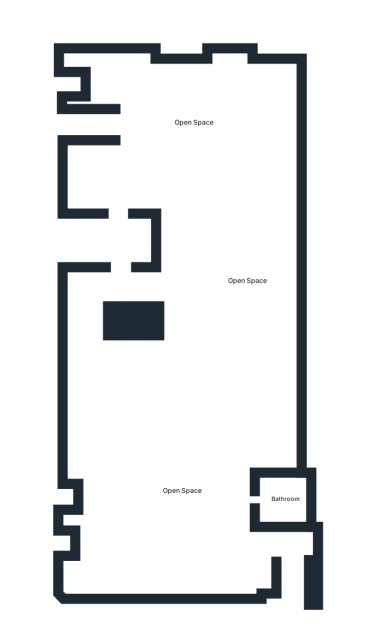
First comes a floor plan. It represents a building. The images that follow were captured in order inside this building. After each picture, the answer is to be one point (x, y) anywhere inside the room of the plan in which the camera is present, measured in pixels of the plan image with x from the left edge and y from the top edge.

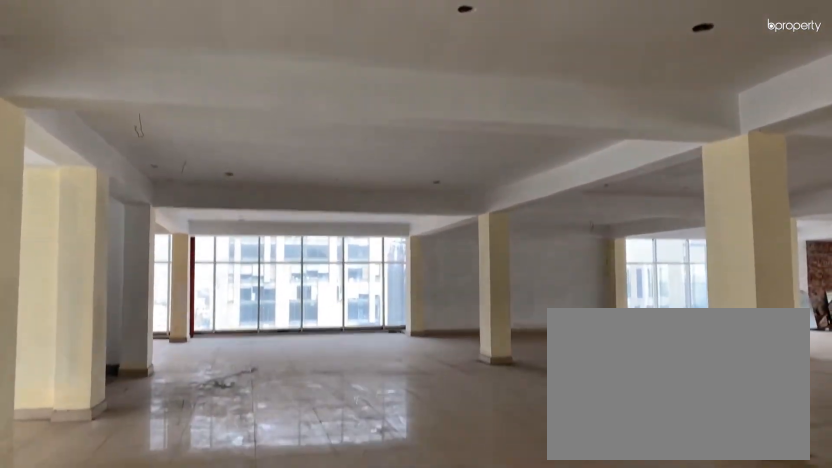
(195, 122)
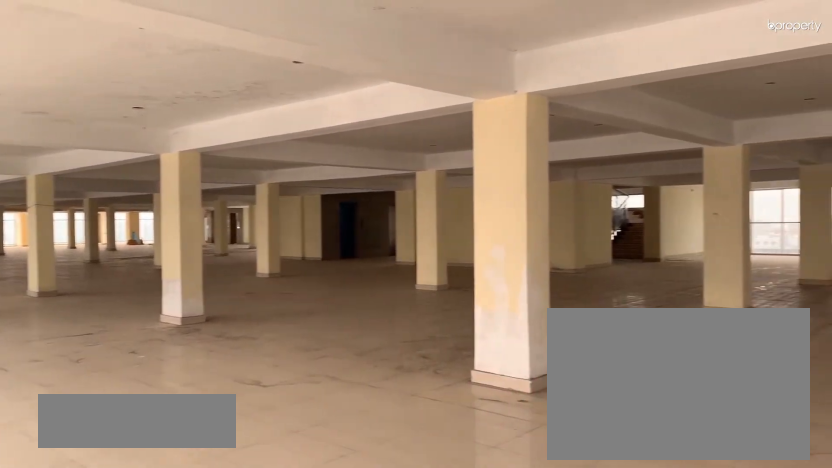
(195, 122)
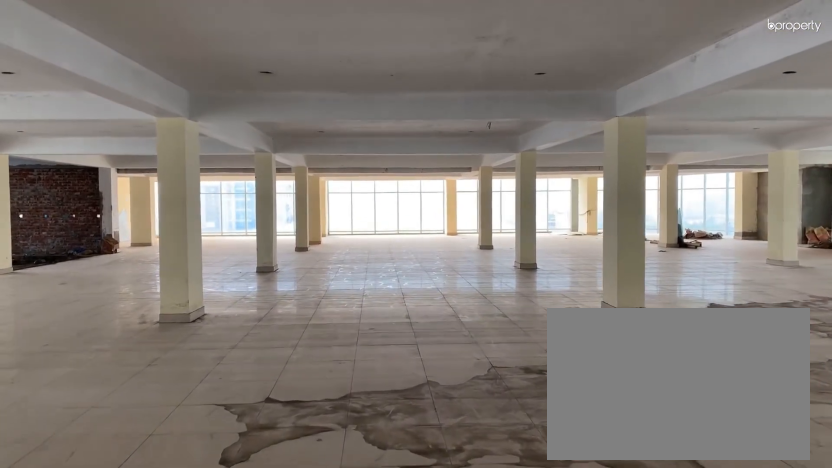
(246, 281)
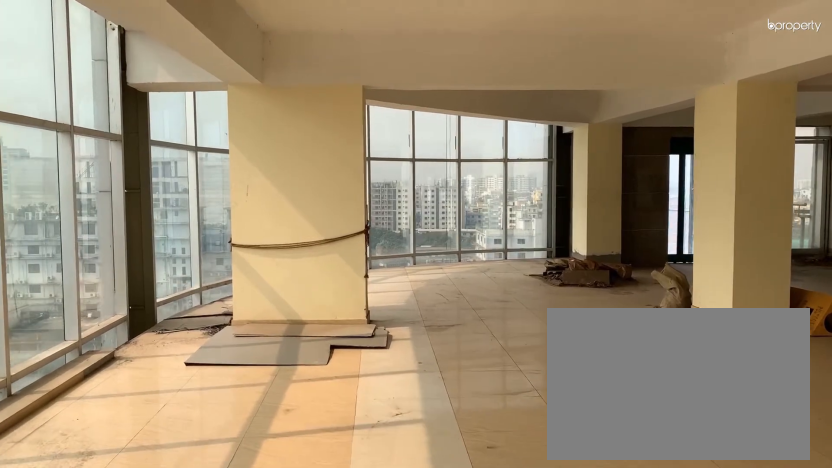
(181, 491)
